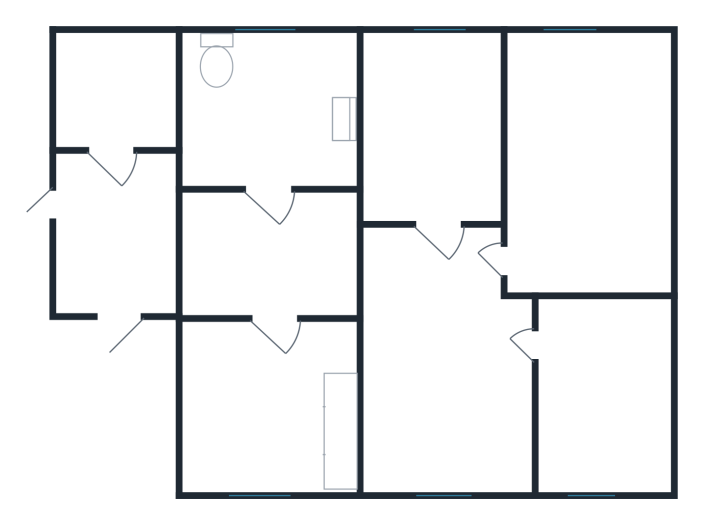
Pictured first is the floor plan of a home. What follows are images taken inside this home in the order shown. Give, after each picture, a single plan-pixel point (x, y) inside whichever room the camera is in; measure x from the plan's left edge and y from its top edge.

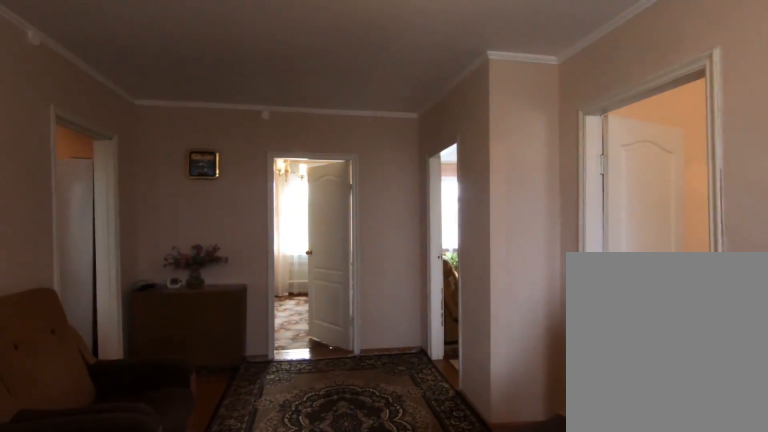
(442, 473)
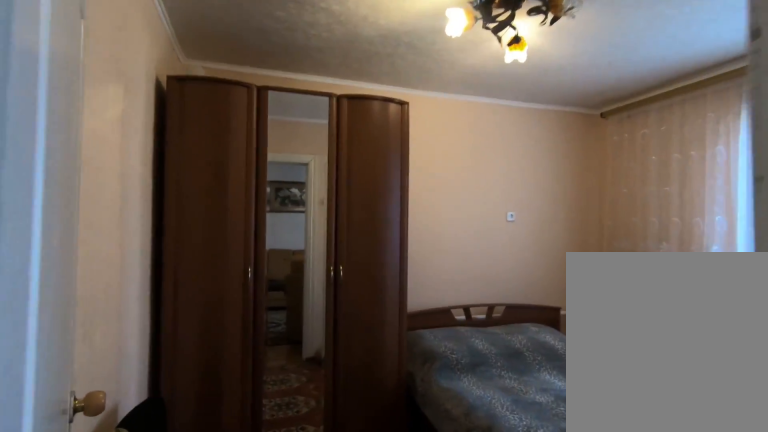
(517, 372)
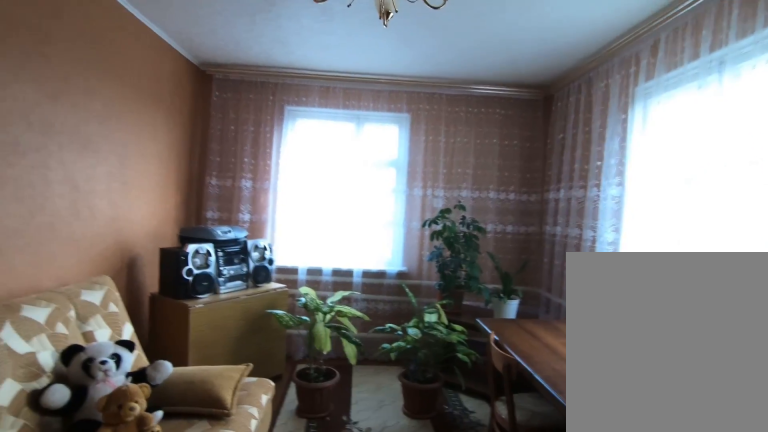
(534, 269)
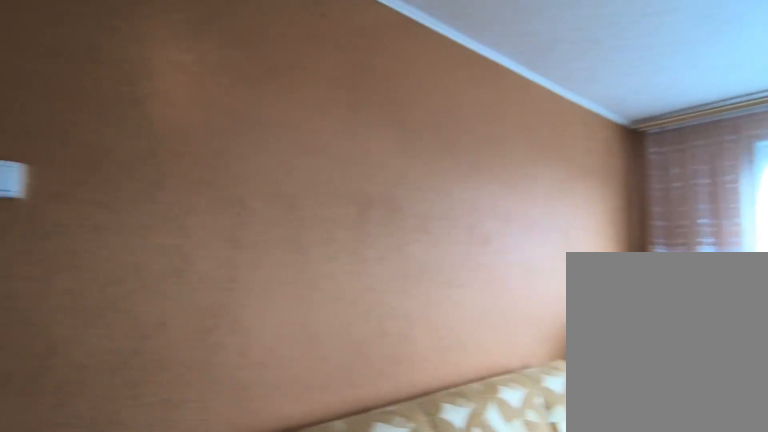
(534, 269)
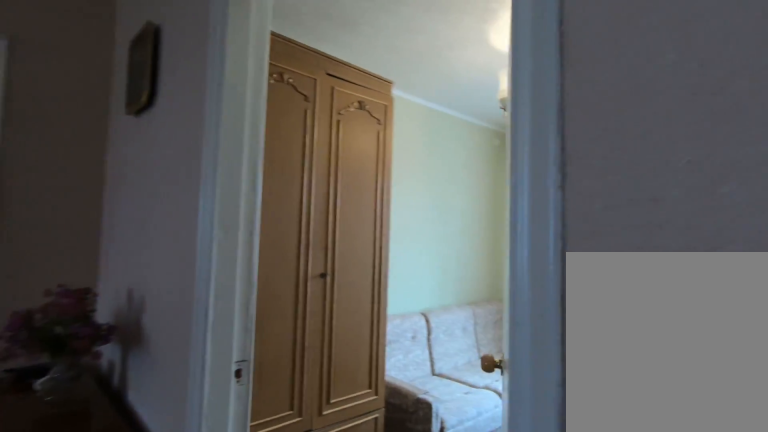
(440, 234)
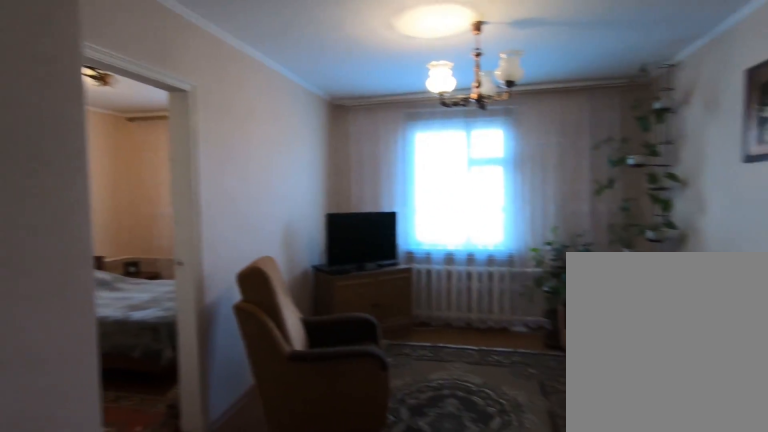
(439, 293)
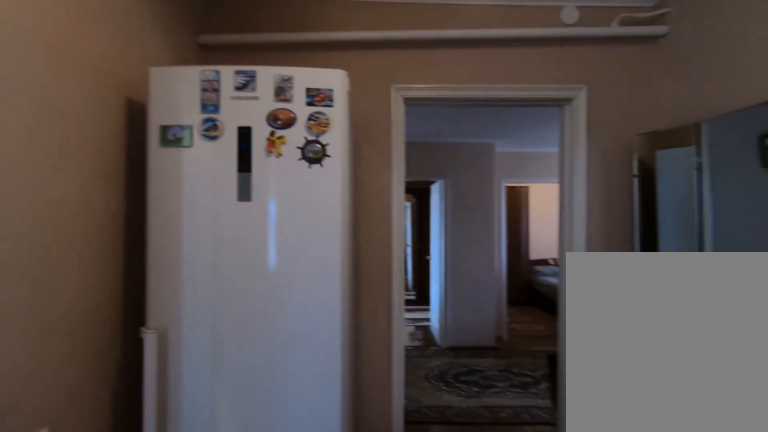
(286, 293)
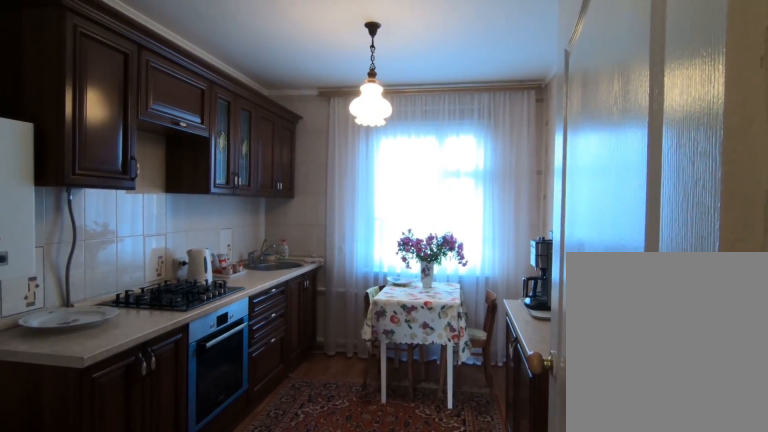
(286, 293)
